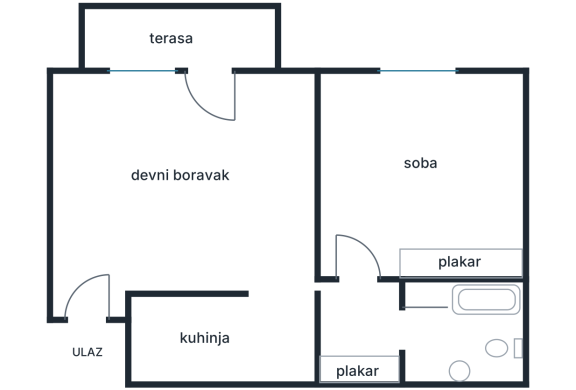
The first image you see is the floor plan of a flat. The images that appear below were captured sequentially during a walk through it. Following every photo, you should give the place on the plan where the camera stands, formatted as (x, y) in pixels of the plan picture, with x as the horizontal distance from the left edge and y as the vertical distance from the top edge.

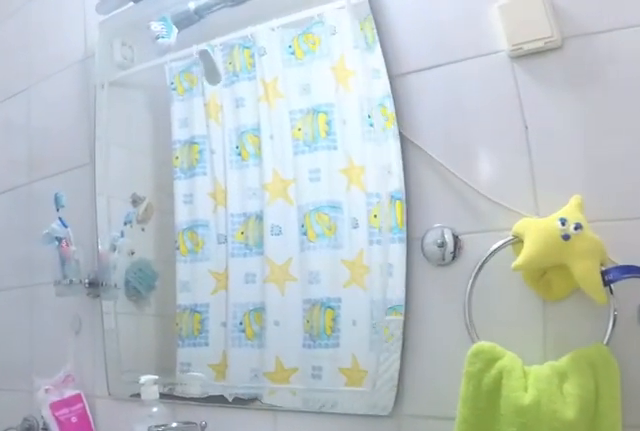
(417, 314)
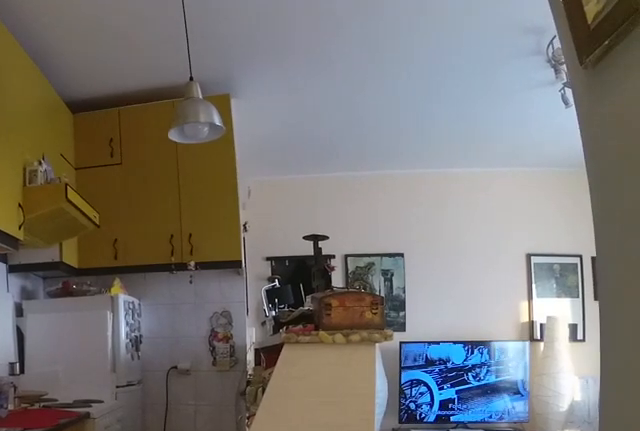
(355, 313)
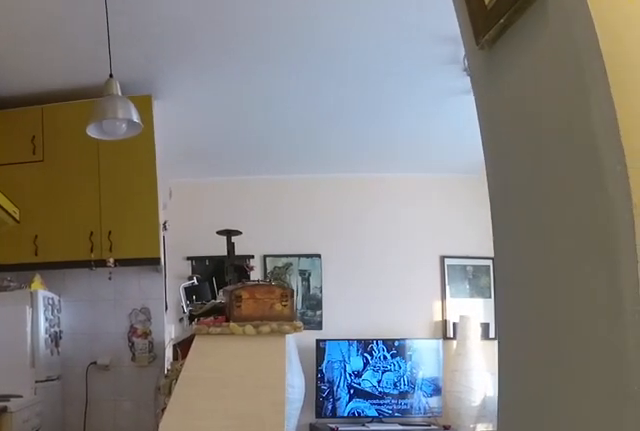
(342, 317)
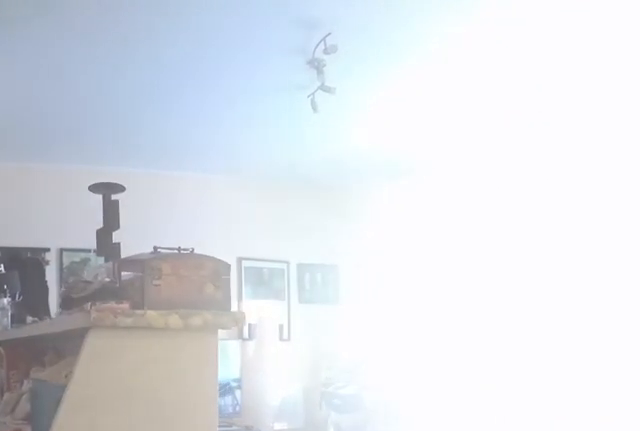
(291, 316)
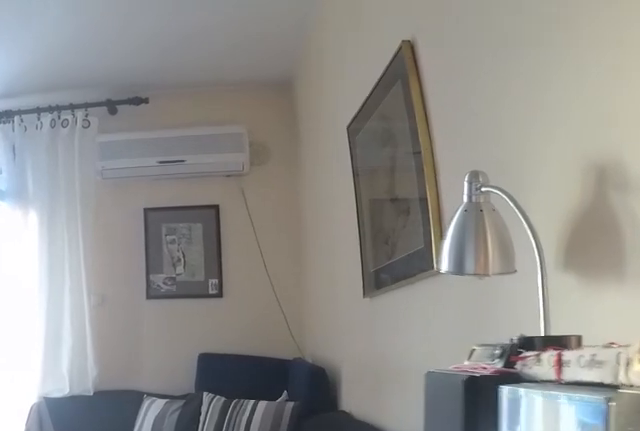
(256, 287)
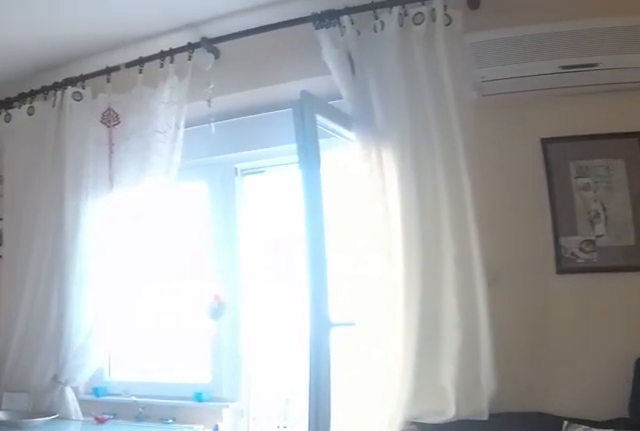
(226, 225)
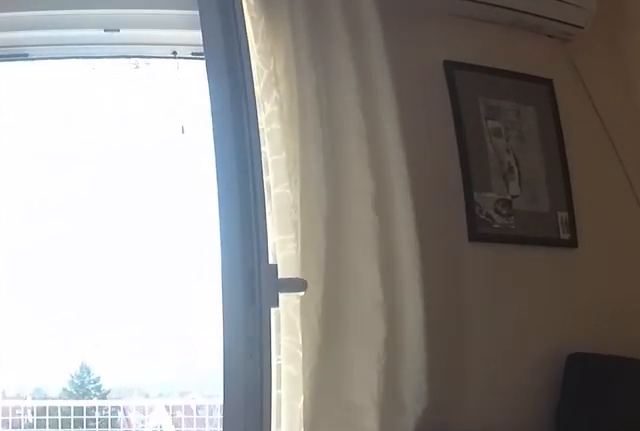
(214, 182)
